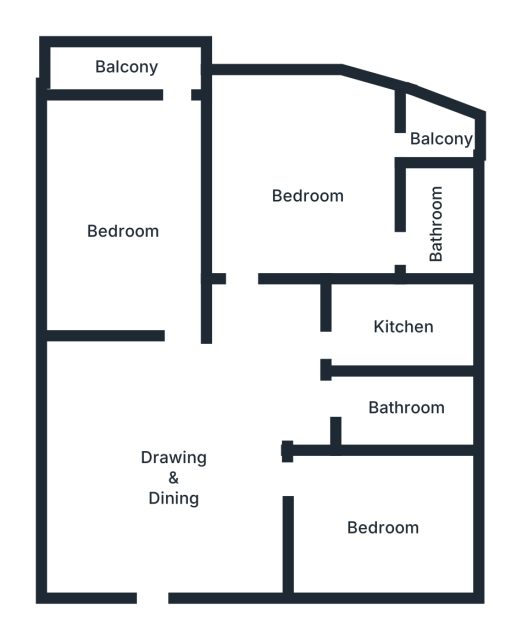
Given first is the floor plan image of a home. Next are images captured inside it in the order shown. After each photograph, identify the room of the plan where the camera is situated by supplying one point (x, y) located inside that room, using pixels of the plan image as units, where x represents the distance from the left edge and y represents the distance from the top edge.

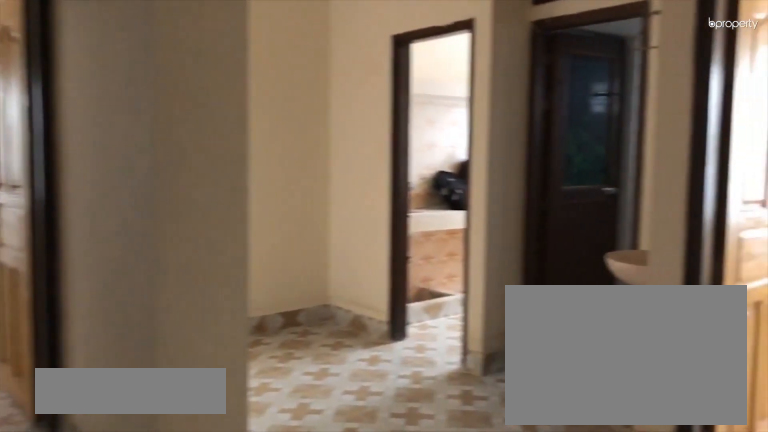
(181, 469)
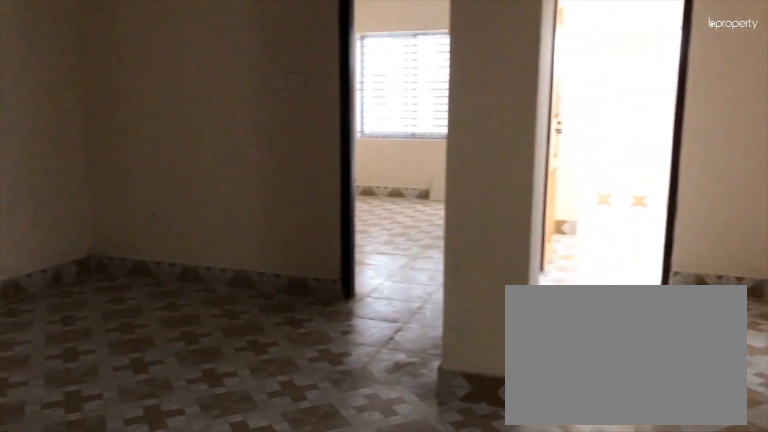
(181, 469)
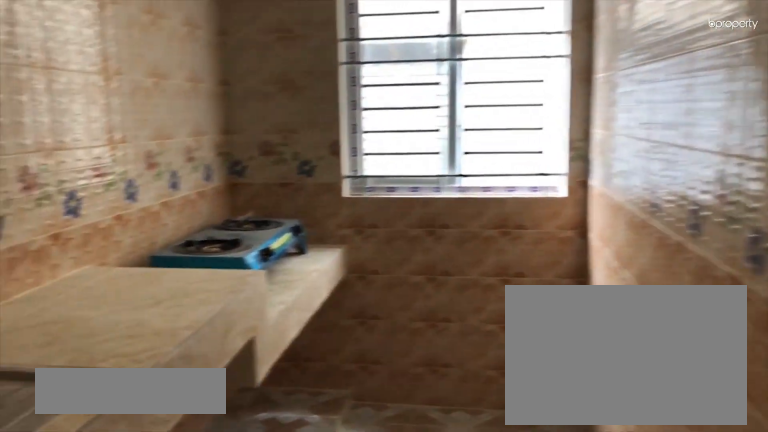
(404, 328)
